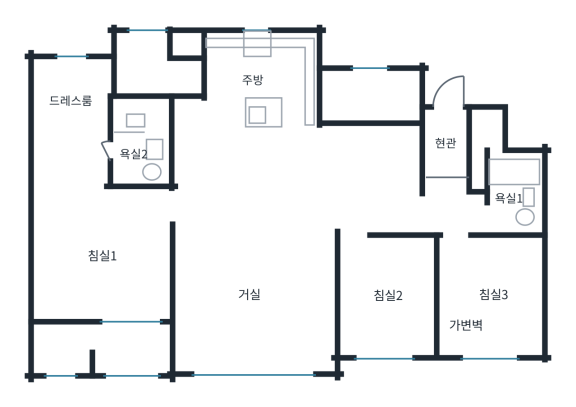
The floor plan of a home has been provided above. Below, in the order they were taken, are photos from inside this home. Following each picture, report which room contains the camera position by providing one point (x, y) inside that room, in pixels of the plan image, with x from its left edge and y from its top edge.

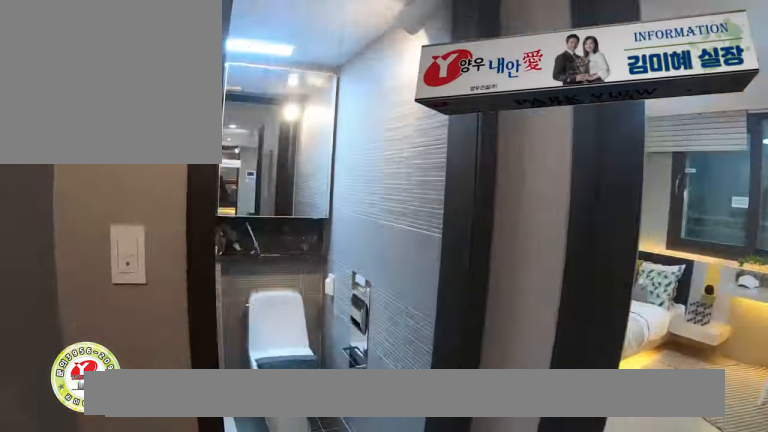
(449, 163)
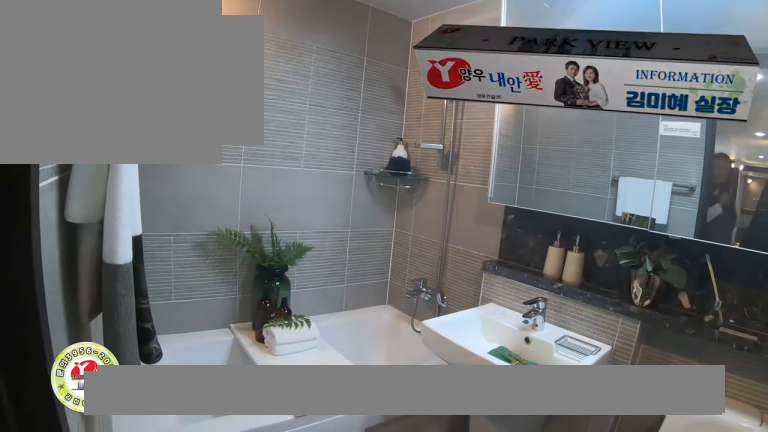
(512, 195)
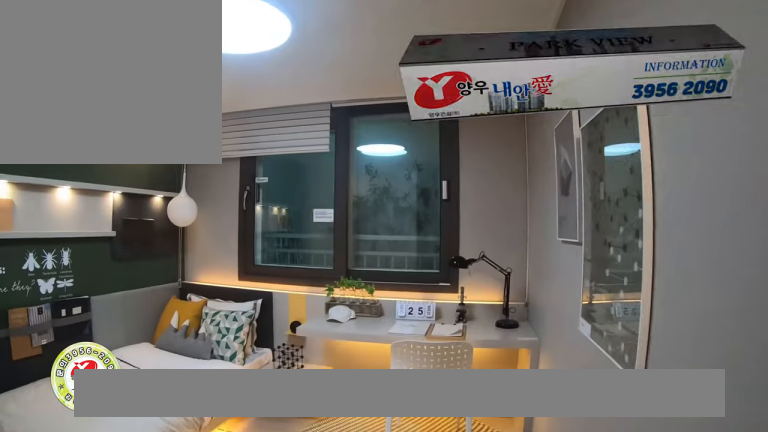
(488, 296)
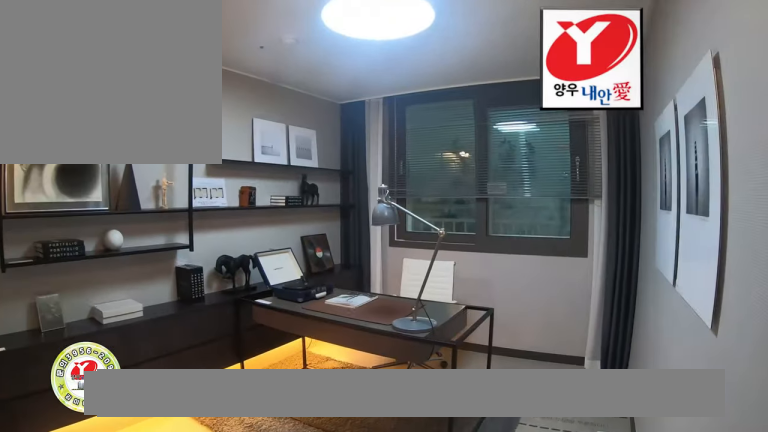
(387, 305)
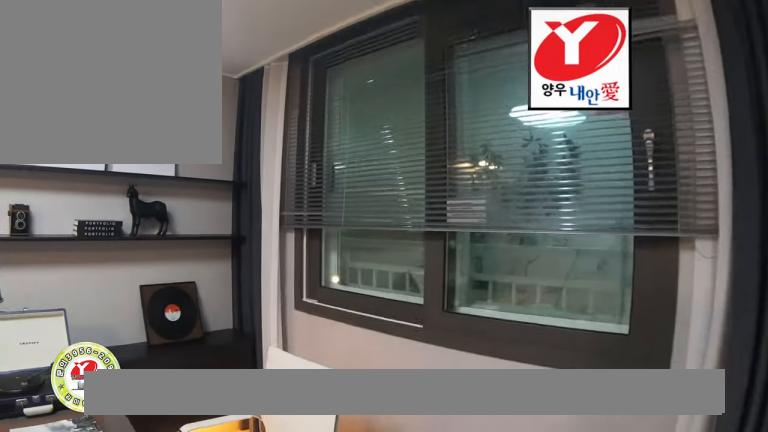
(387, 305)
